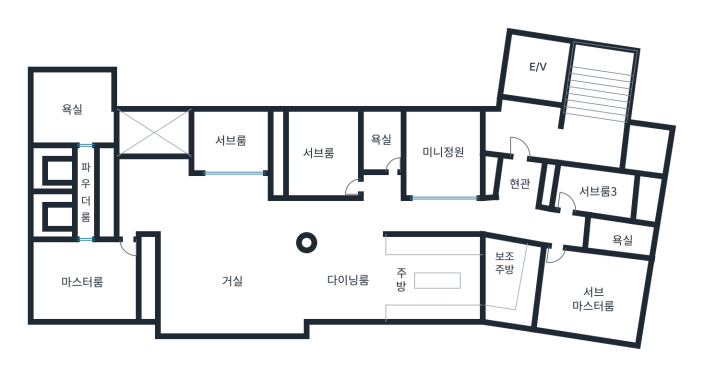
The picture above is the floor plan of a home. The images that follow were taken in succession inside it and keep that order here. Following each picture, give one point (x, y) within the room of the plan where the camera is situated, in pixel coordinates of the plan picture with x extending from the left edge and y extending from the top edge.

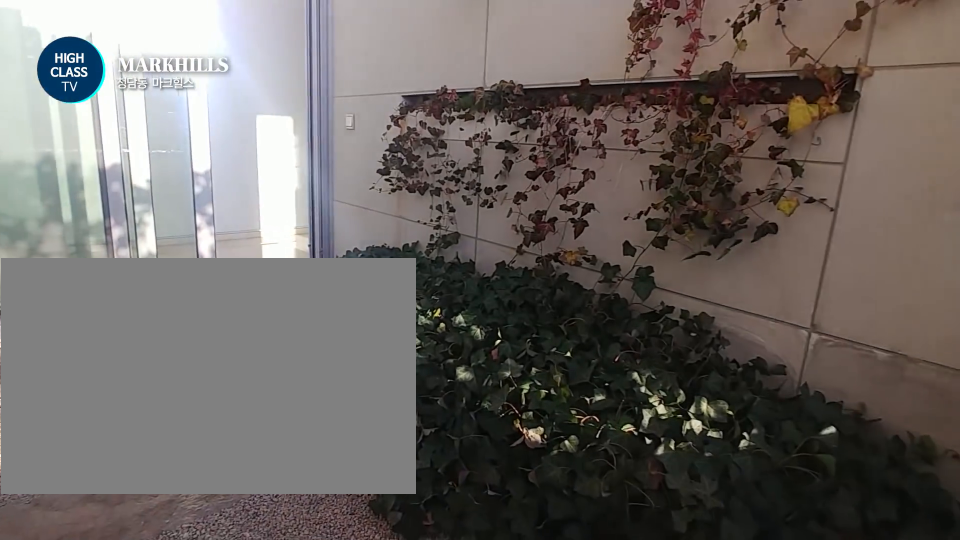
(442, 155)
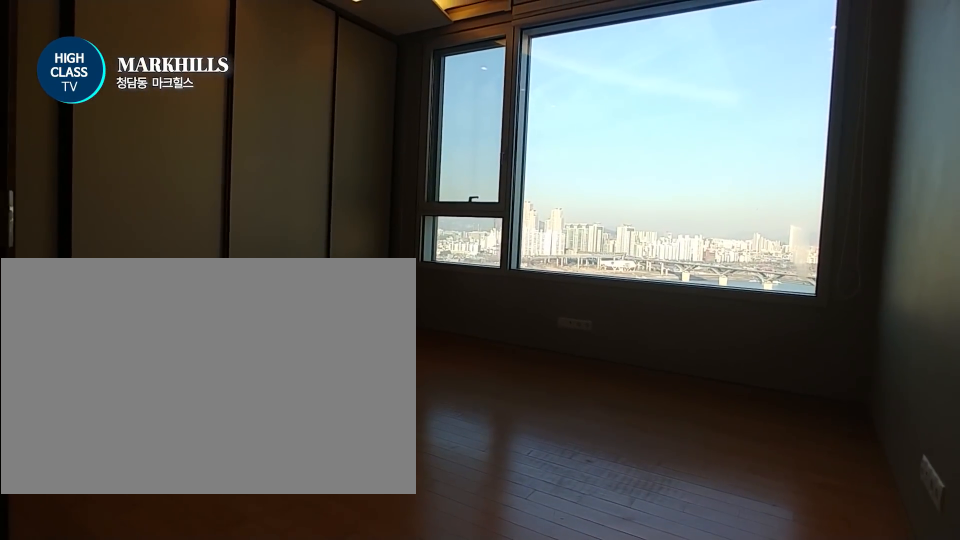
(593, 303)
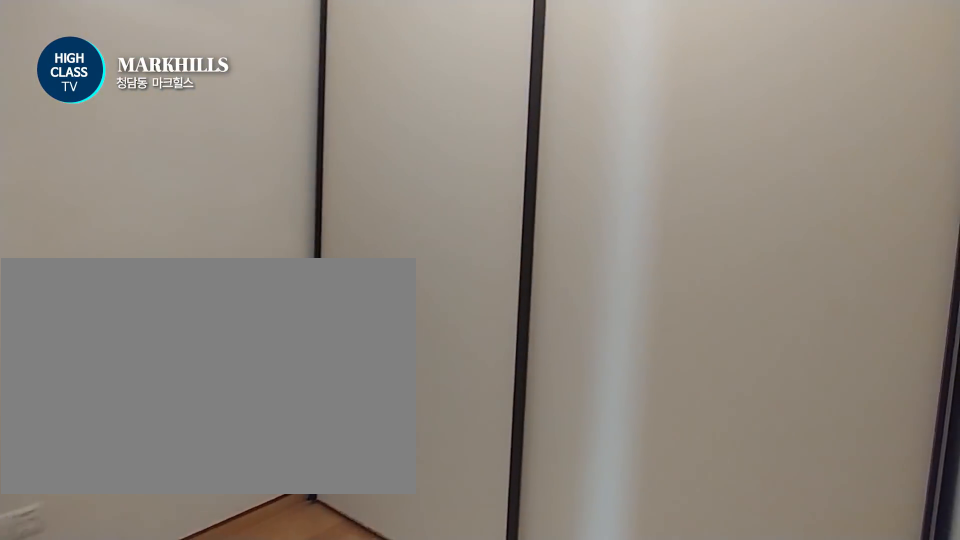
(596, 191)
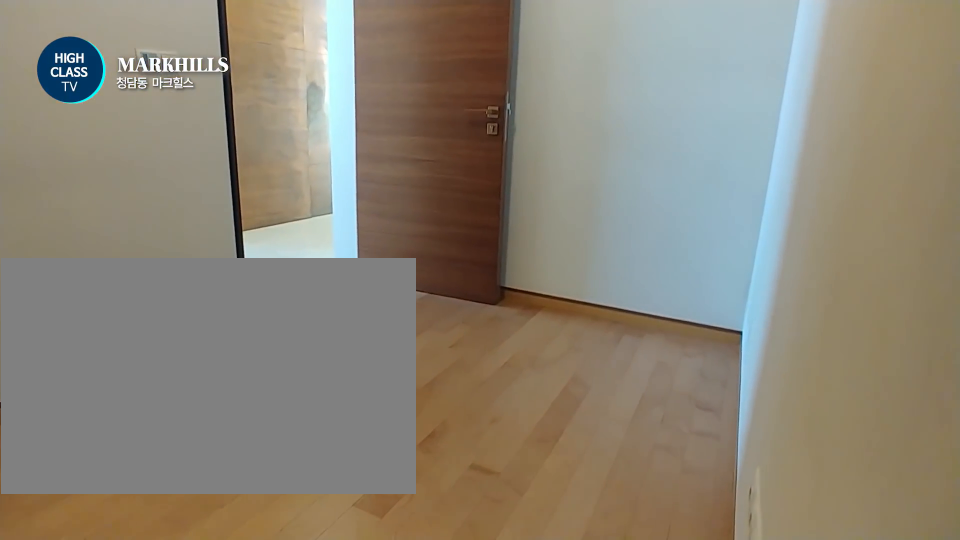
(596, 191)
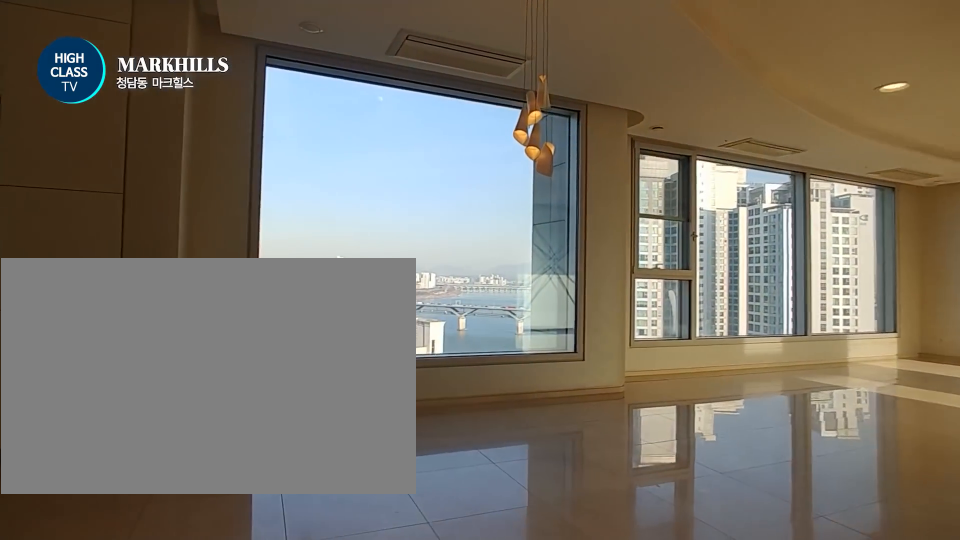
(217, 255)
